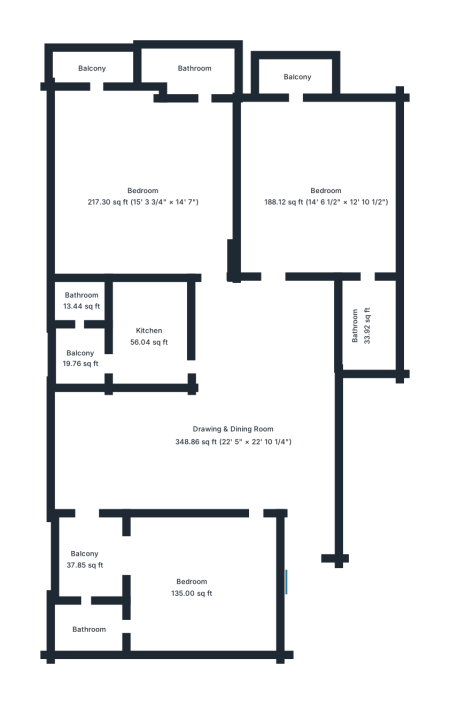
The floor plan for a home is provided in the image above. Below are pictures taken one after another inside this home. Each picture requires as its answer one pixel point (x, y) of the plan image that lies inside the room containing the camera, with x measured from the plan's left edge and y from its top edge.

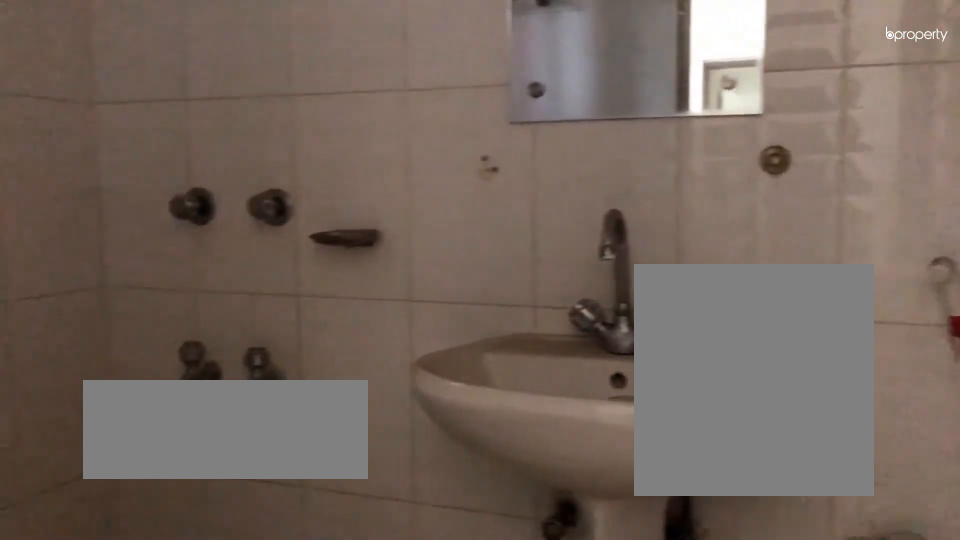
(195, 77)
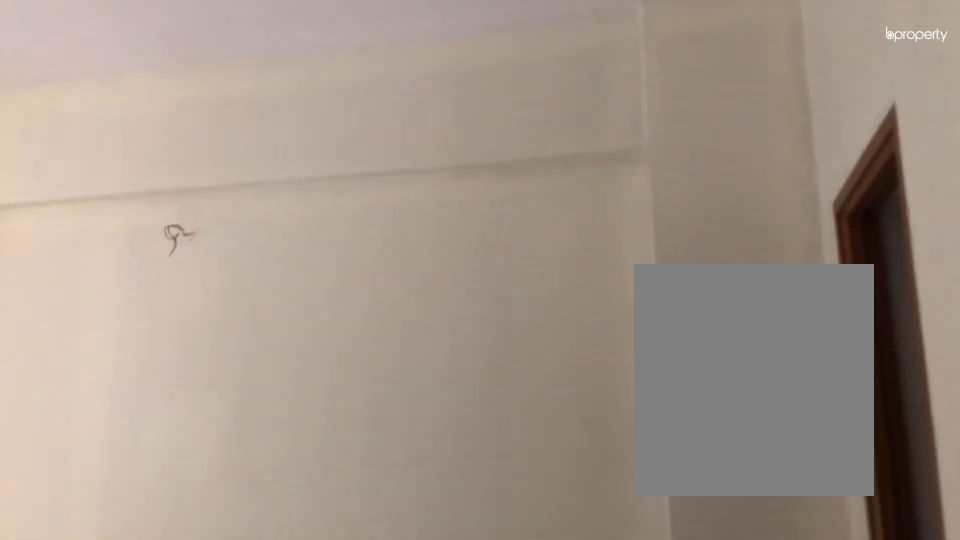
(325, 195)
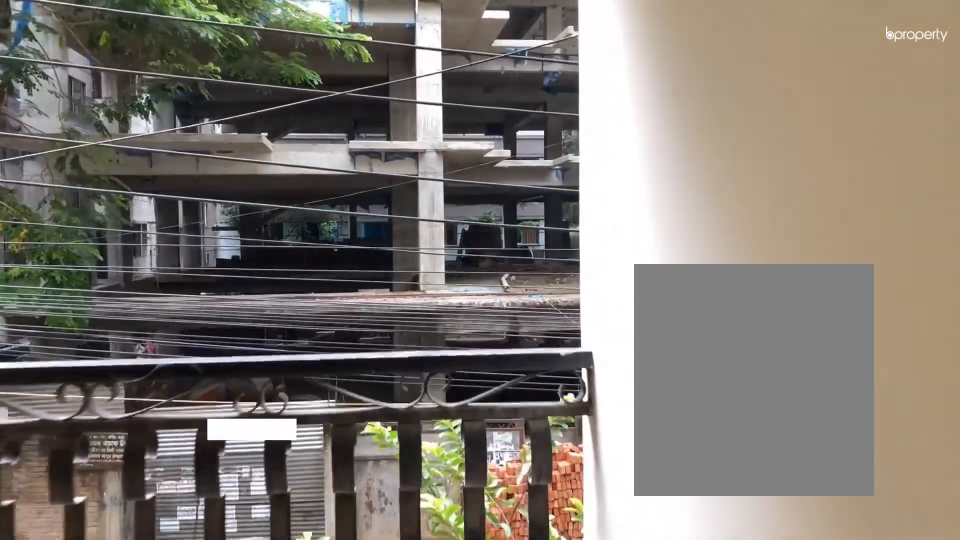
(300, 77)
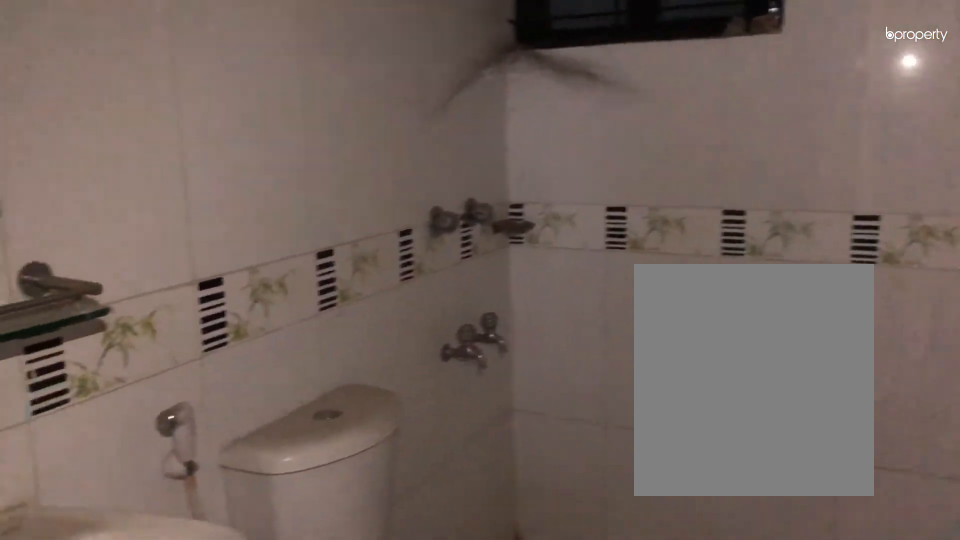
(368, 327)
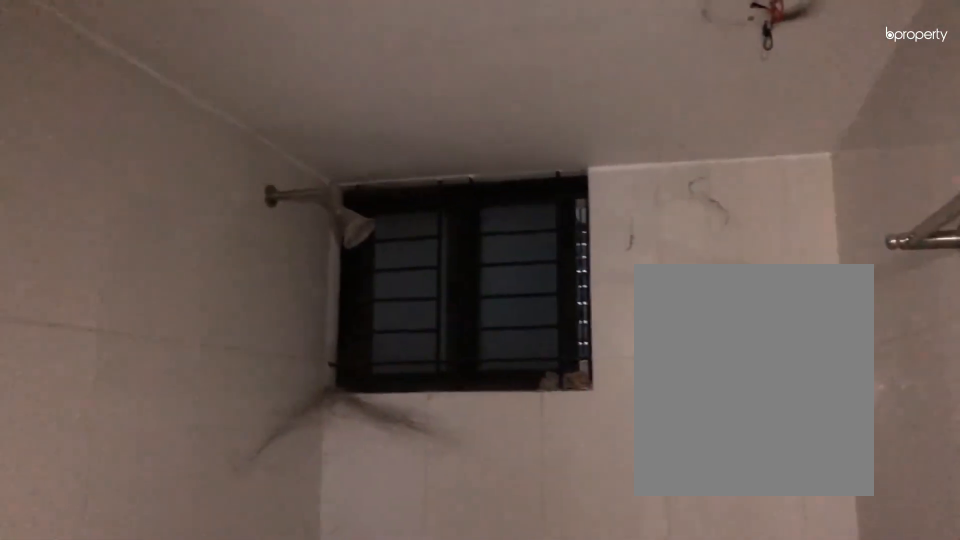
(368, 327)
